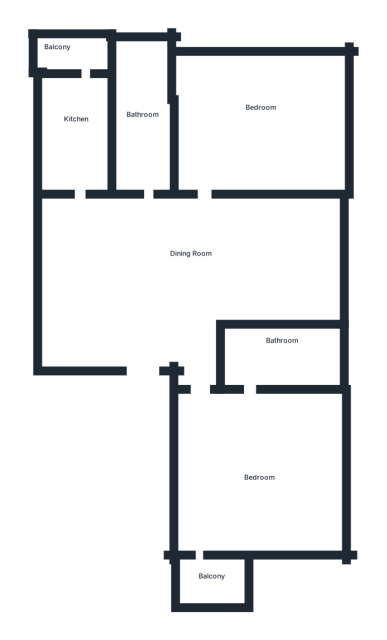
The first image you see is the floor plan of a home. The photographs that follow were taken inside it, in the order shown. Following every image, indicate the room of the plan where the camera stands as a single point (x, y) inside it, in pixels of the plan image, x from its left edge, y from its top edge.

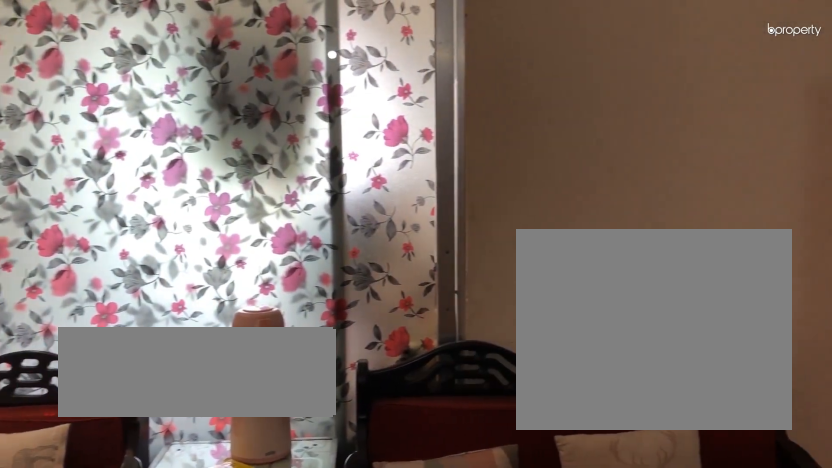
(189, 266)
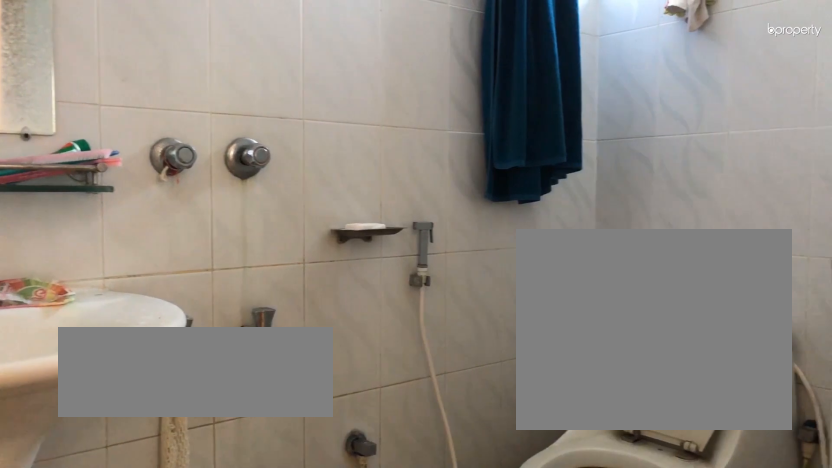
(279, 358)
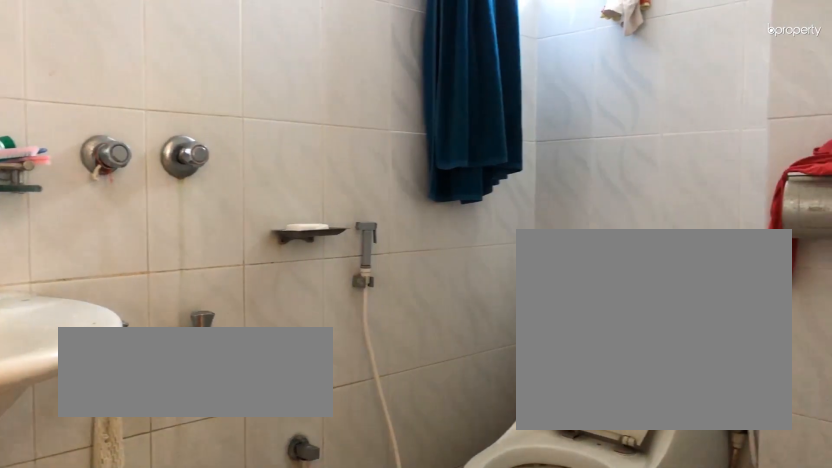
(279, 358)
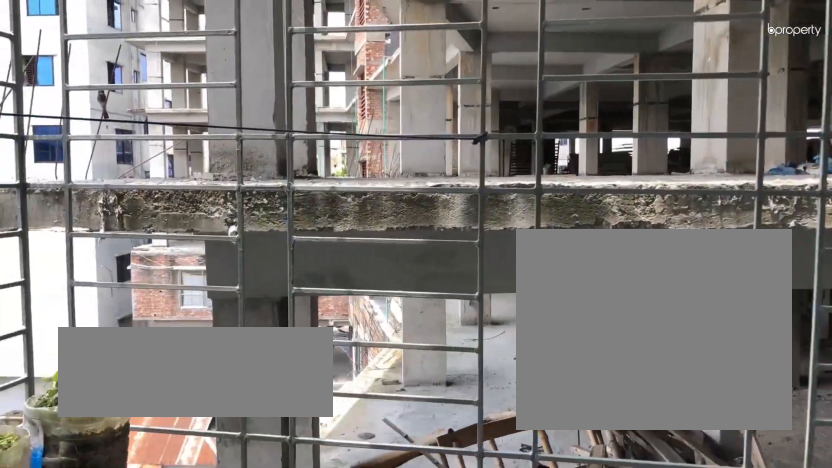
(218, 574)
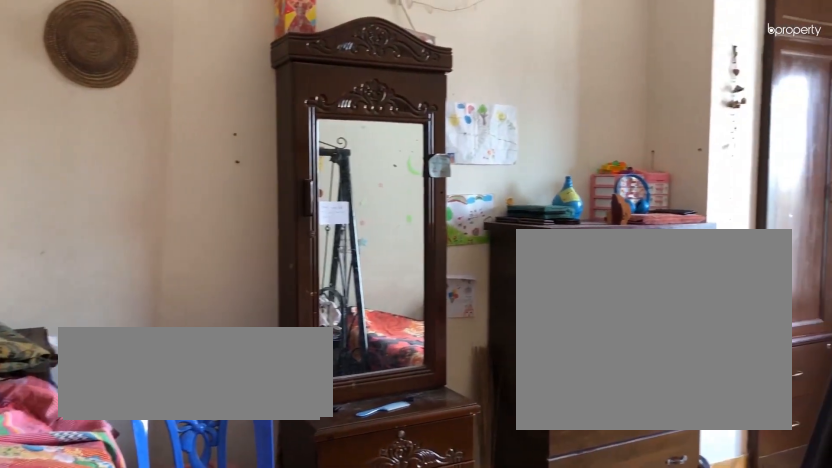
(269, 110)
